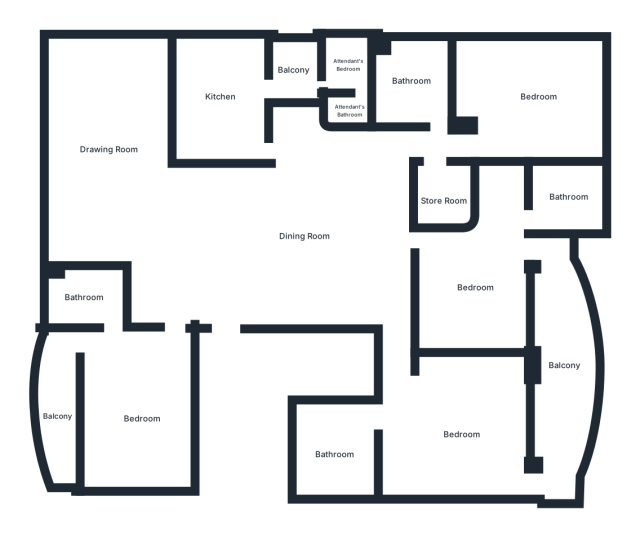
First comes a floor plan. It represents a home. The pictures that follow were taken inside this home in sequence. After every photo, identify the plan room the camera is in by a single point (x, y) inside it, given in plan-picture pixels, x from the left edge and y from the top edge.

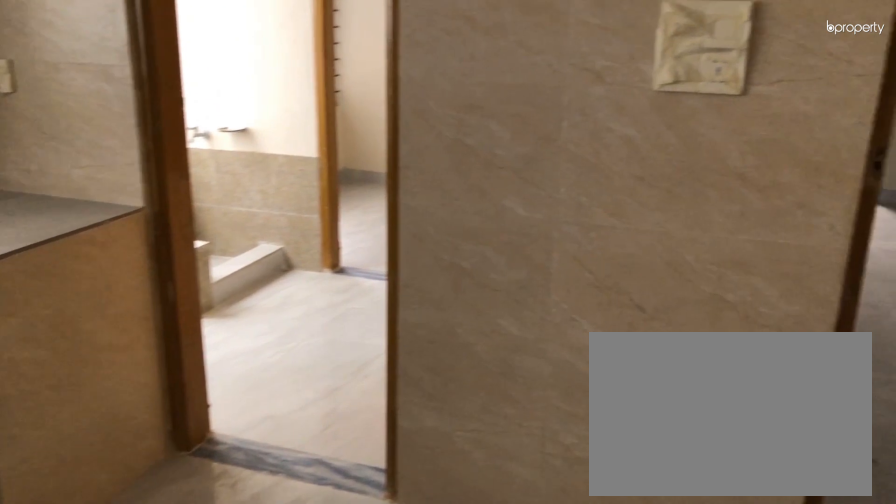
(220, 93)
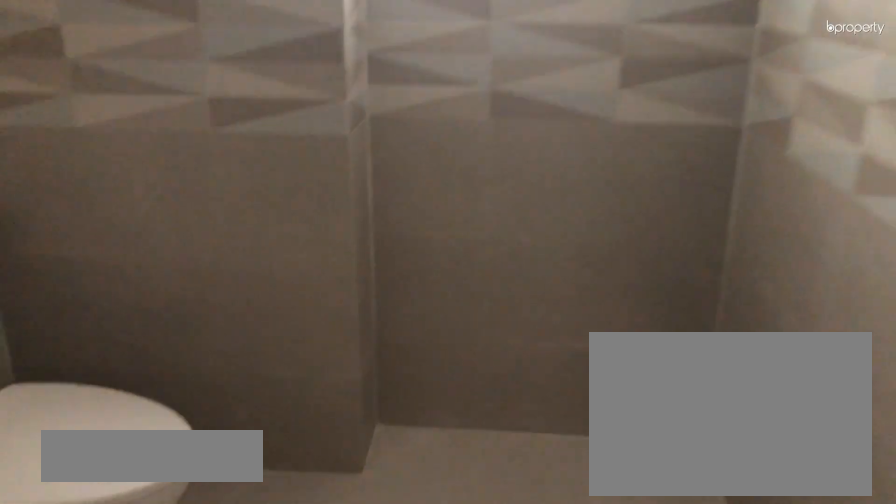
(414, 86)
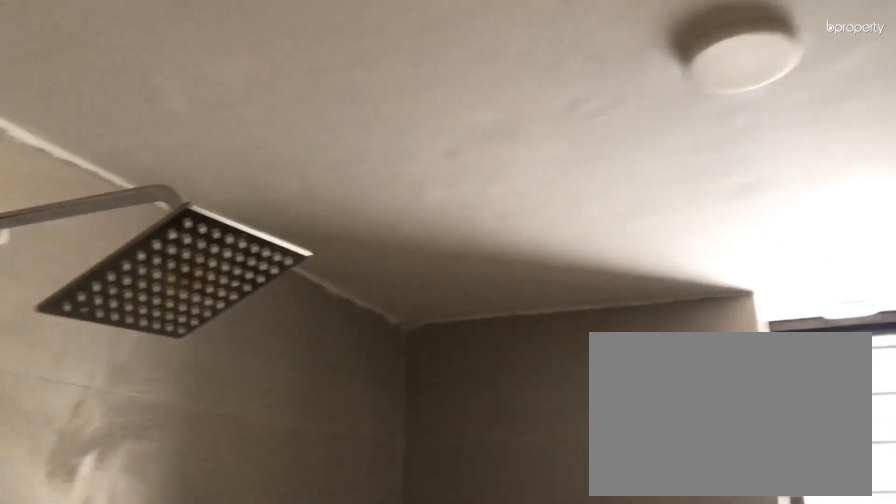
(414, 86)
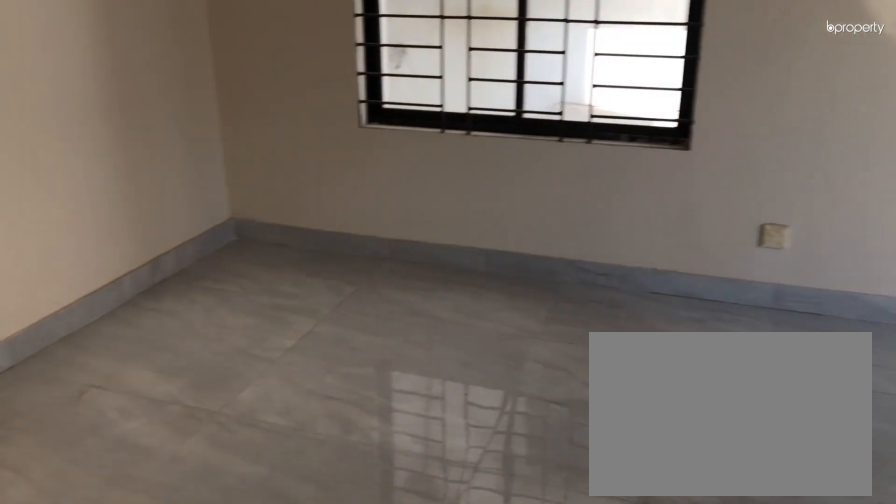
(529, 101)
